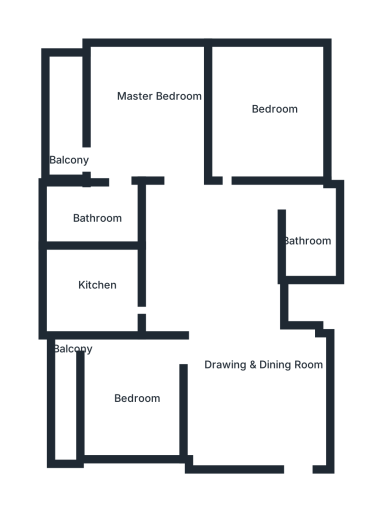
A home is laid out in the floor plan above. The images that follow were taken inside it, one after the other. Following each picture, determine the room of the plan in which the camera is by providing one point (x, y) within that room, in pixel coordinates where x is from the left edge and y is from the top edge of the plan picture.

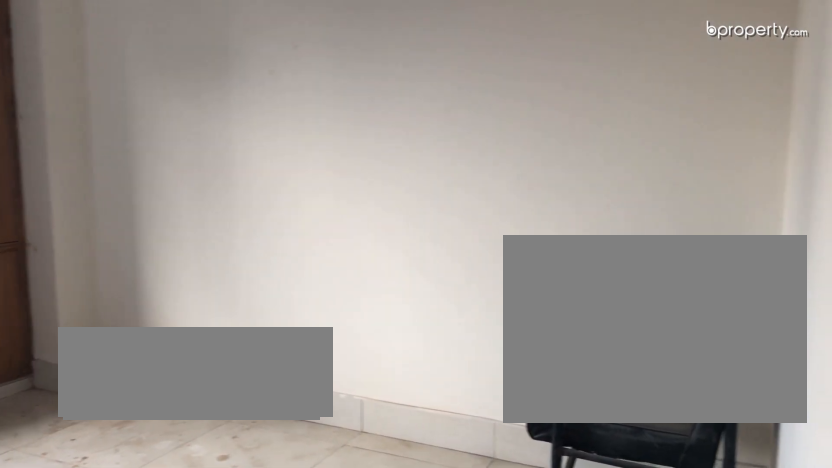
(266, 115)
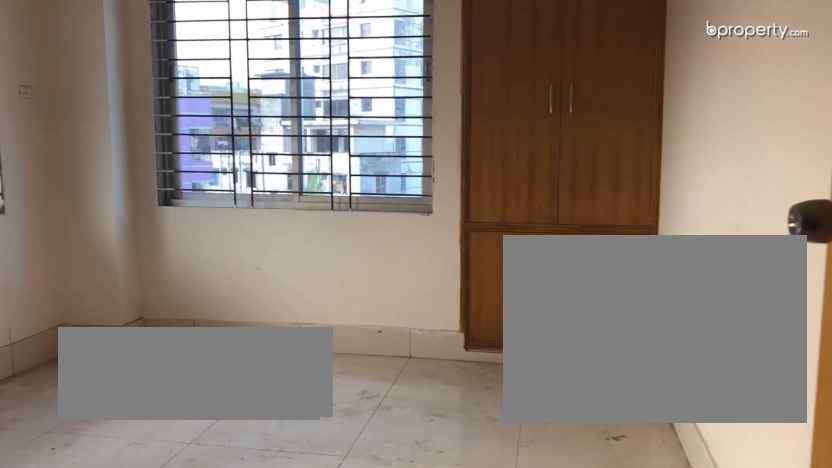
(145, 119)
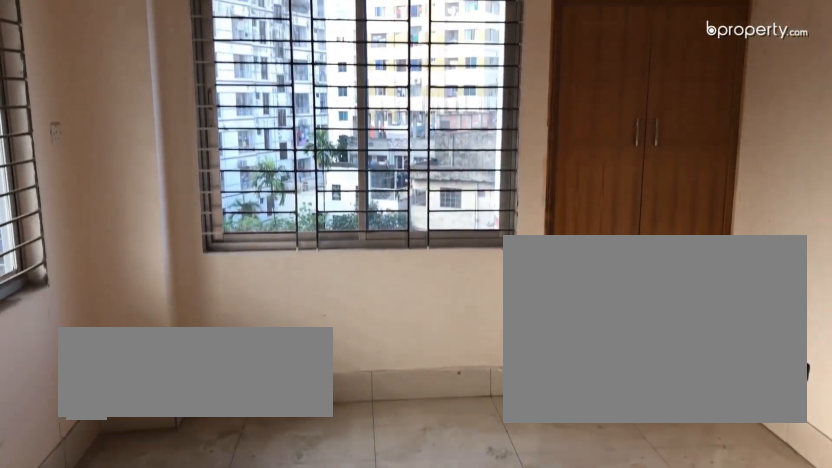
(145, 119)
